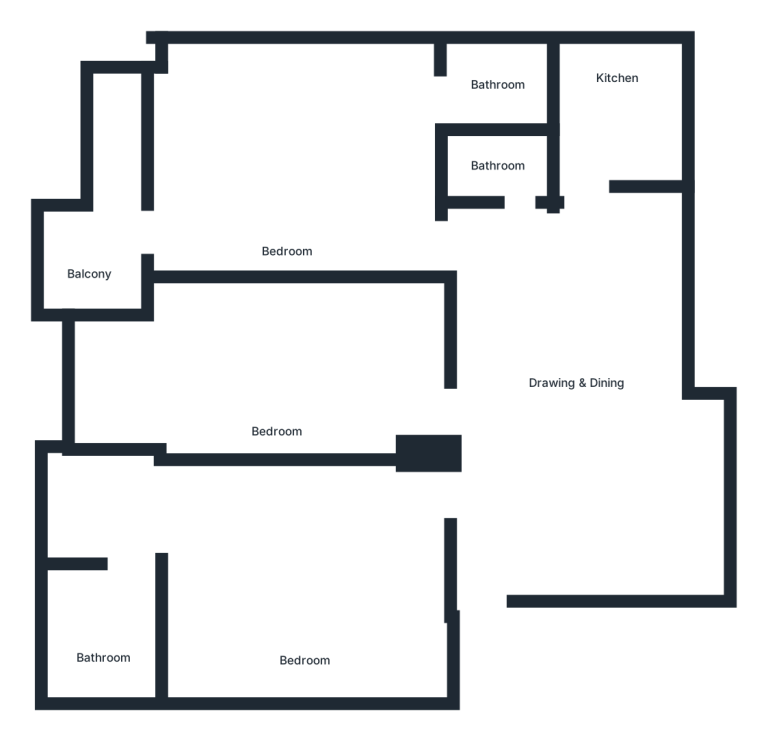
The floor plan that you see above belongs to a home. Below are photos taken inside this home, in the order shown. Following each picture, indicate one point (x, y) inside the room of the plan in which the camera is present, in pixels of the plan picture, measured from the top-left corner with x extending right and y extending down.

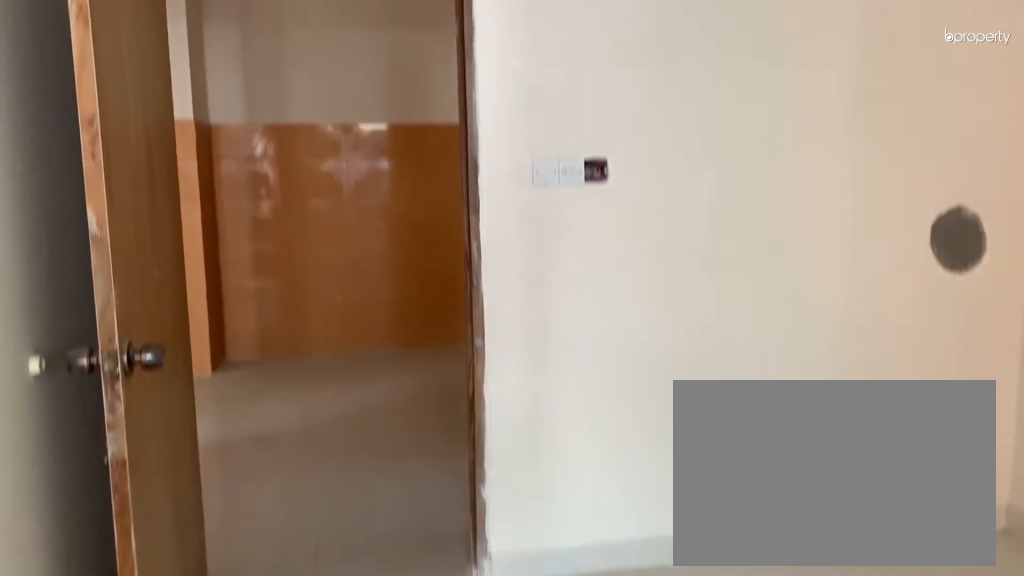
(305, 581)
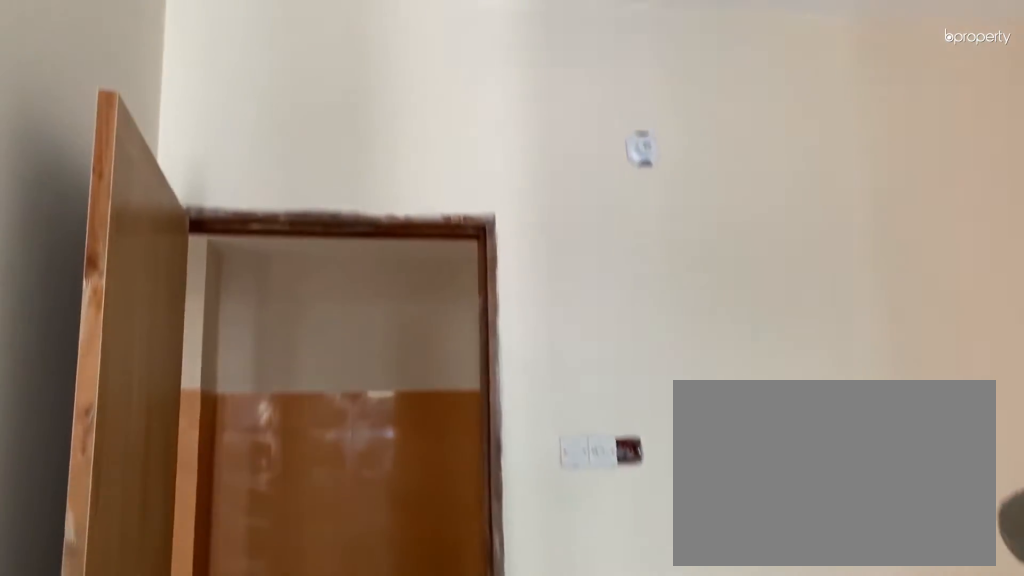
(305, 581)
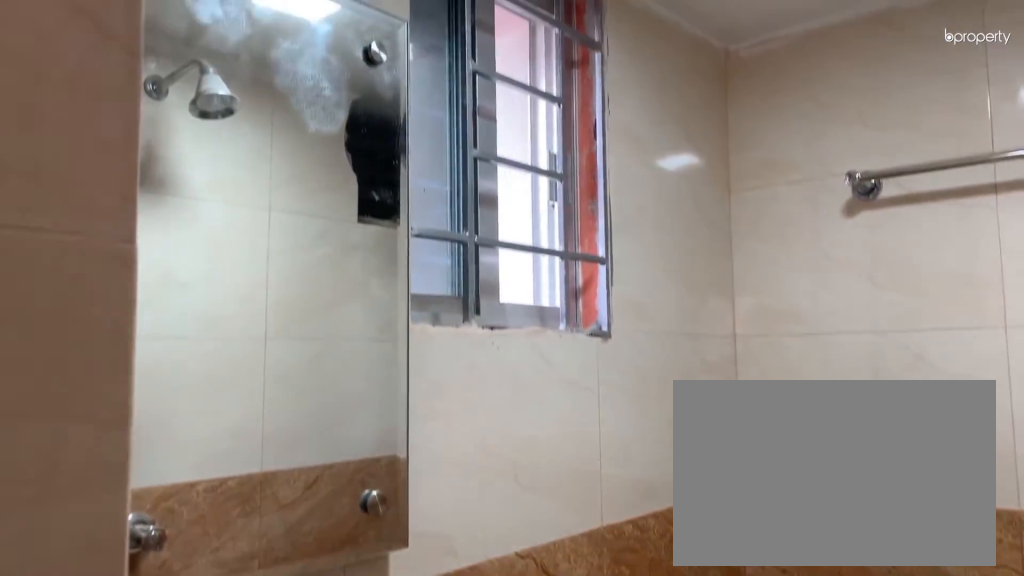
(503, 81)
